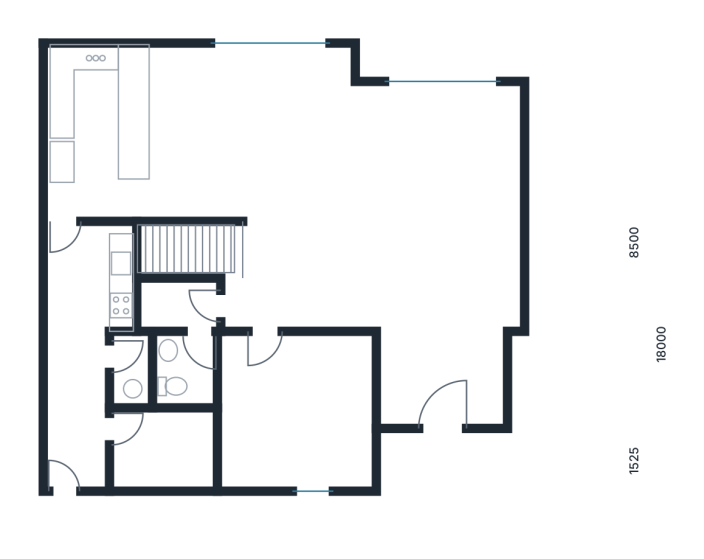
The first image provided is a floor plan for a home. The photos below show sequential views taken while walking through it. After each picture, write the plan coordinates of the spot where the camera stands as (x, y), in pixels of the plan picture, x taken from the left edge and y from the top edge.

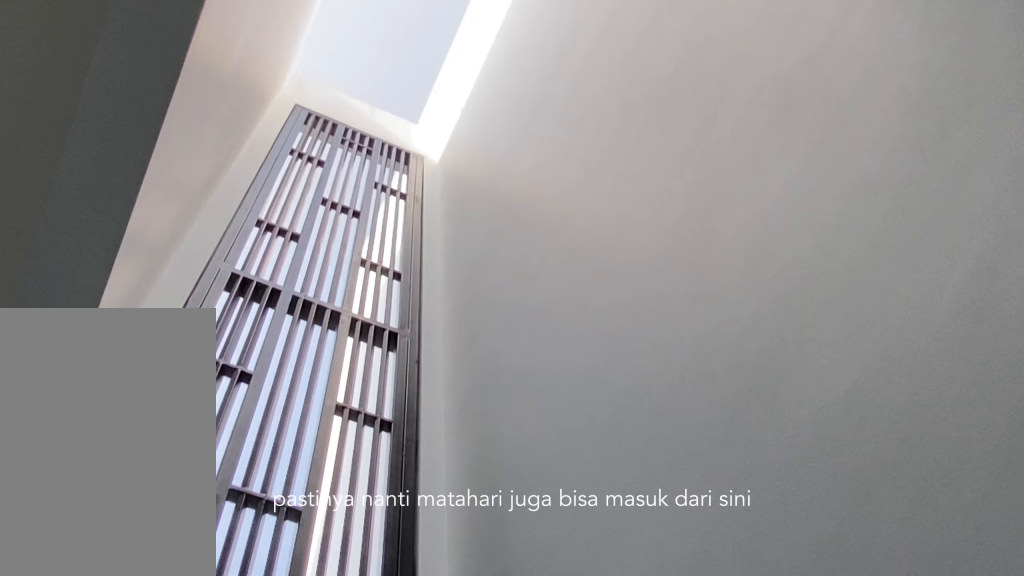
(78, 442)
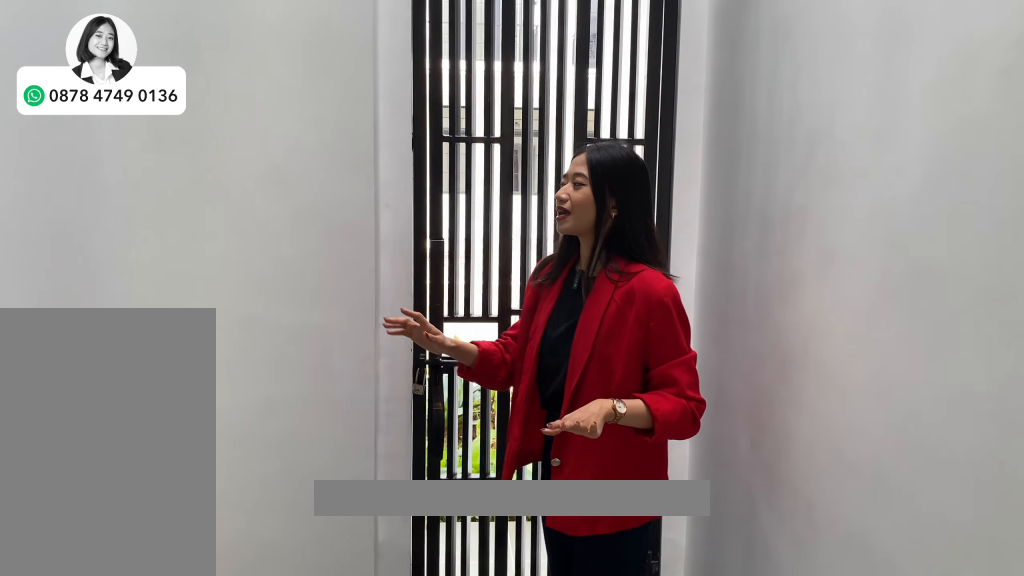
(78, 442)
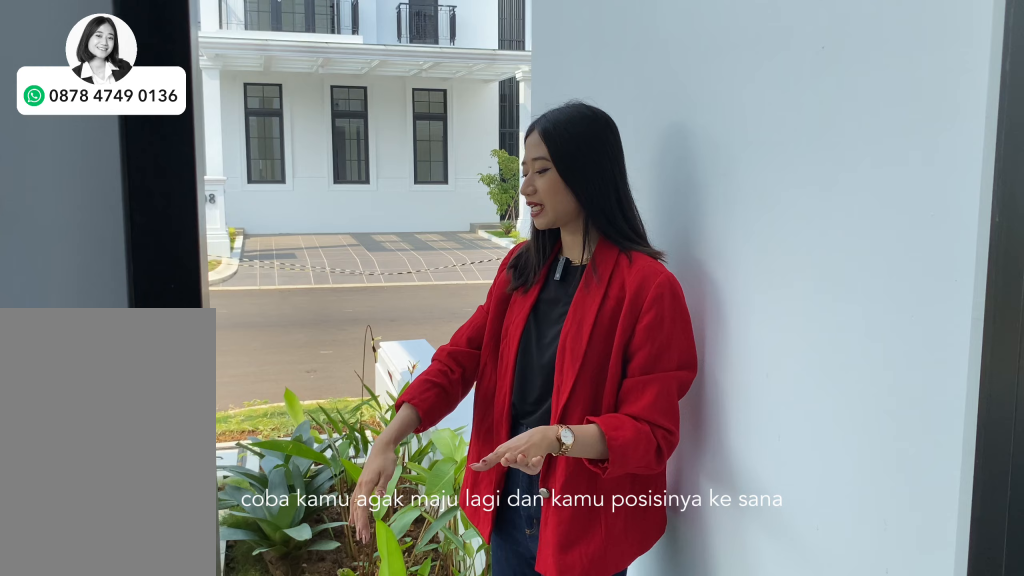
(78, 442)
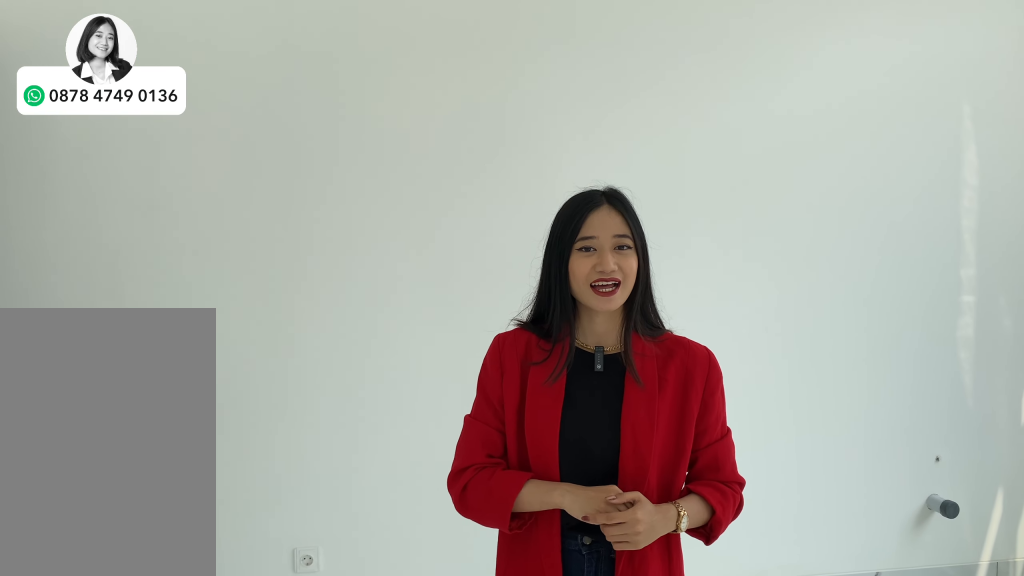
(135, 164)
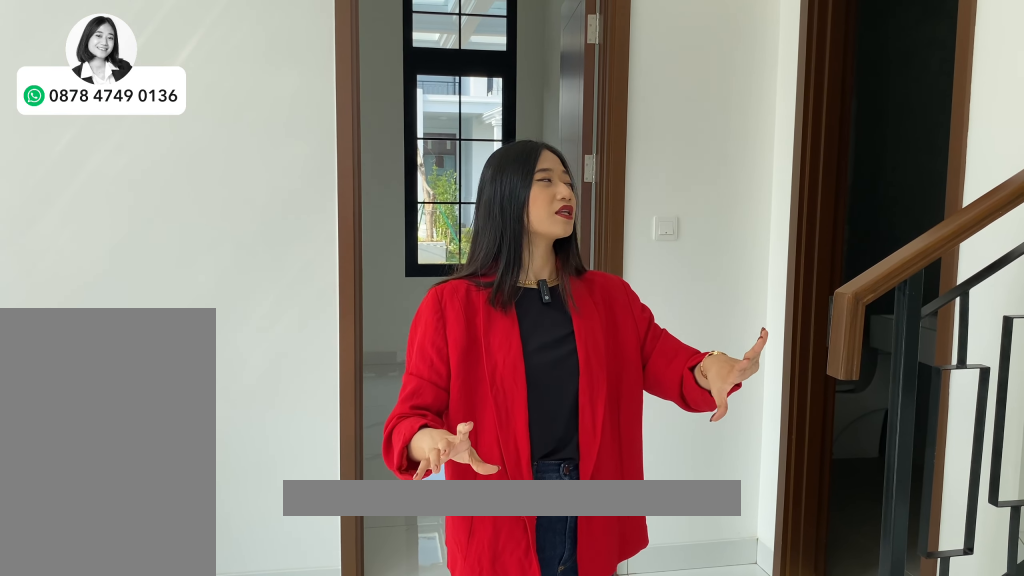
(284, 286)
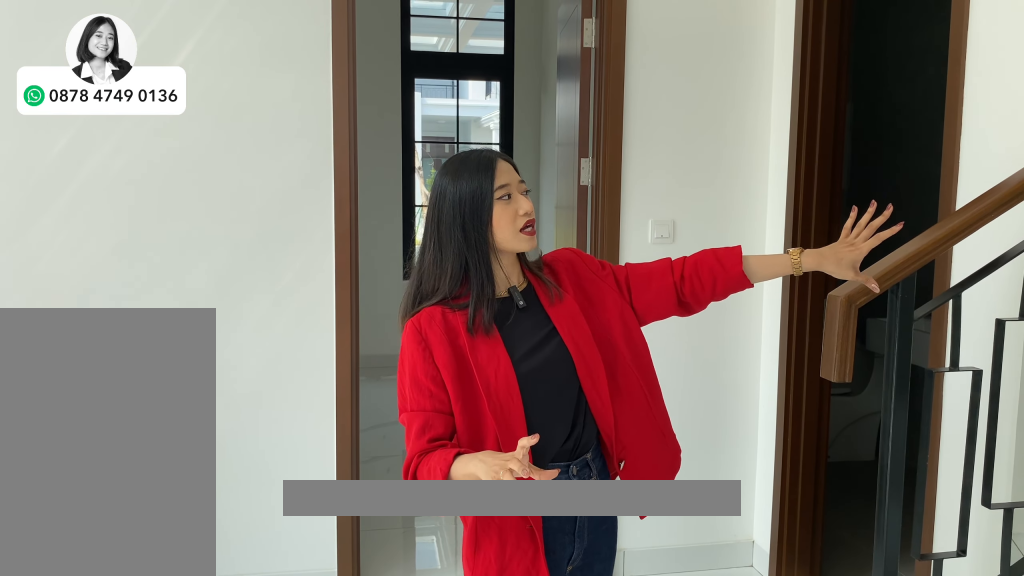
(284, 288)
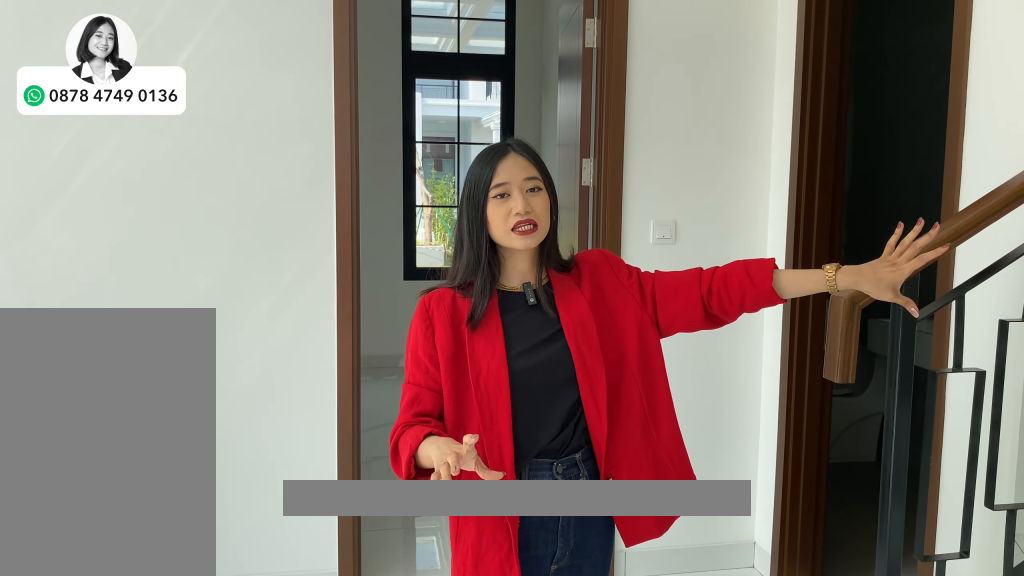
(284, 286)
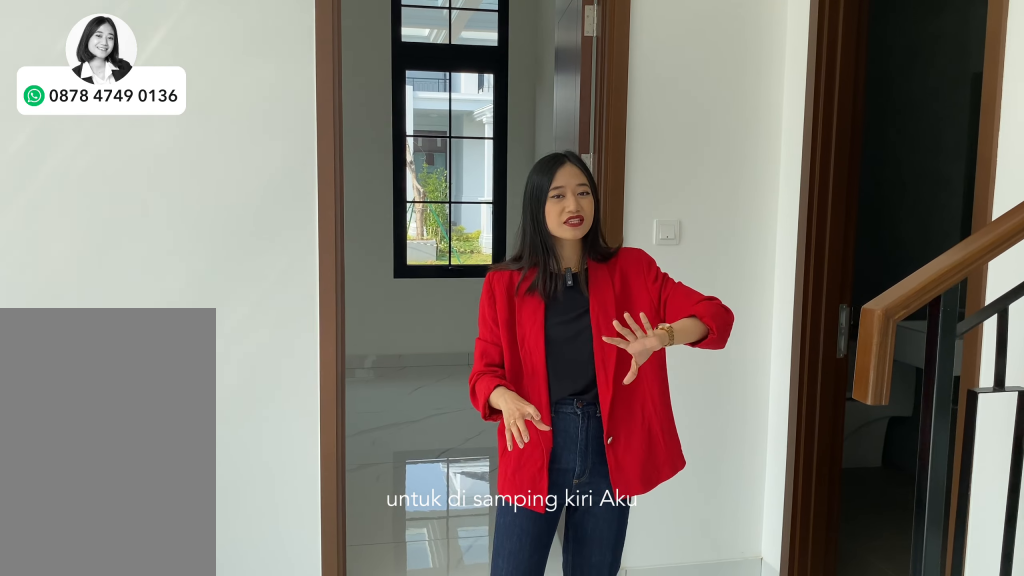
(284, 288)
